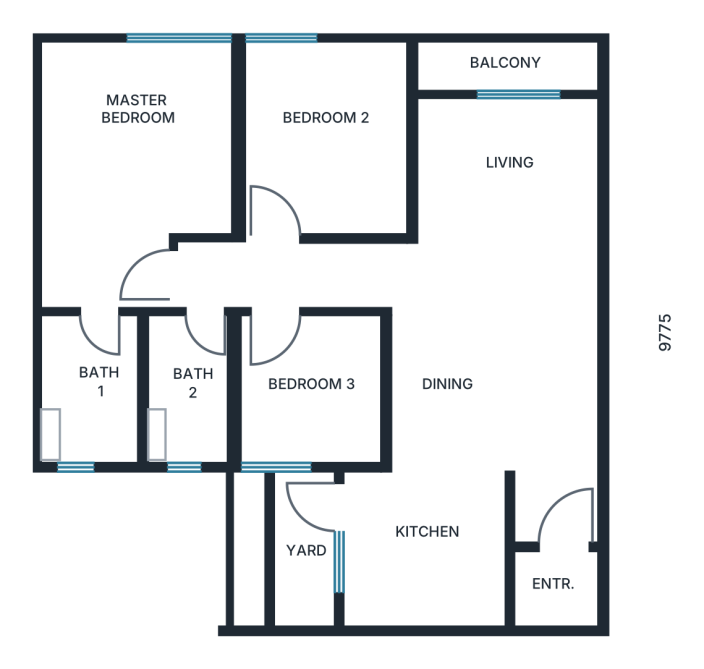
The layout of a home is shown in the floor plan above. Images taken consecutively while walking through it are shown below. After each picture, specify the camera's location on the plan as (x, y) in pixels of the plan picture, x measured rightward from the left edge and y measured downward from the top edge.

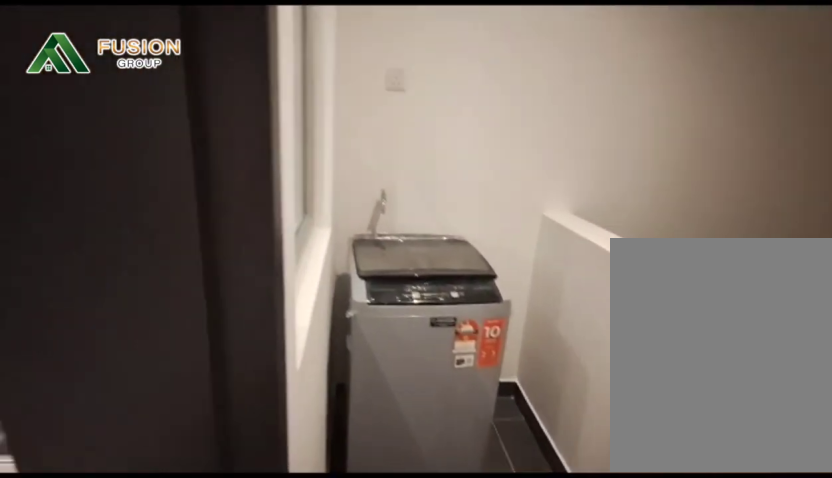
(323, 557)
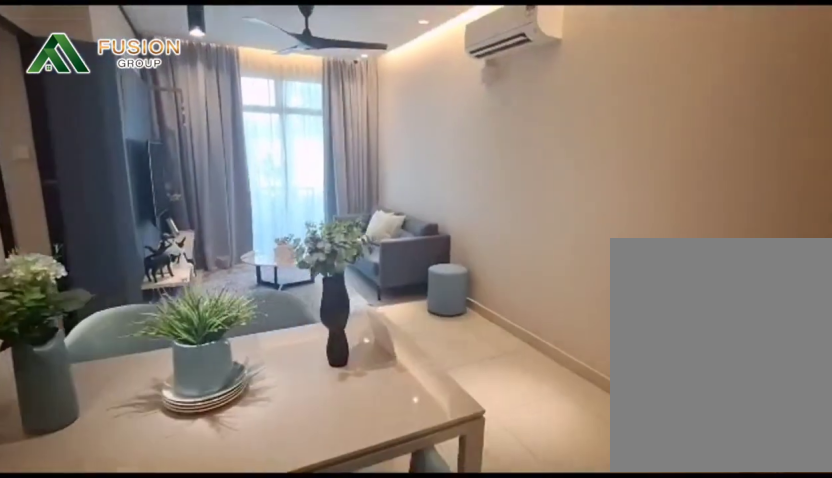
(465, 513)
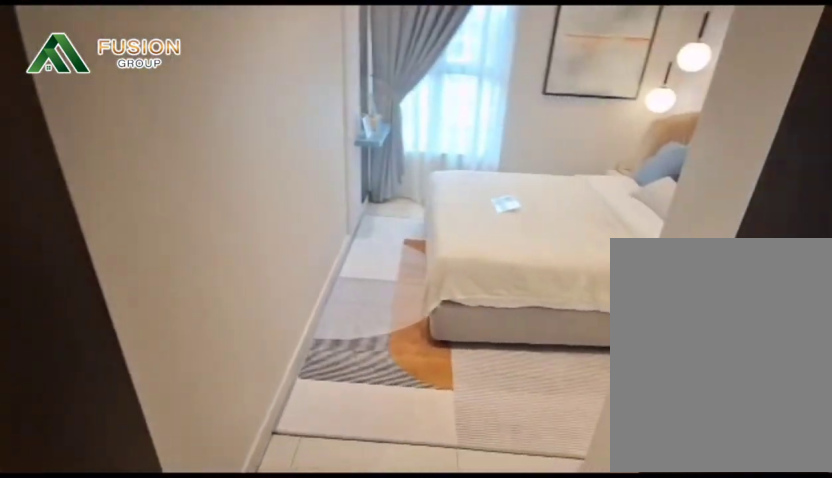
(298, 313)
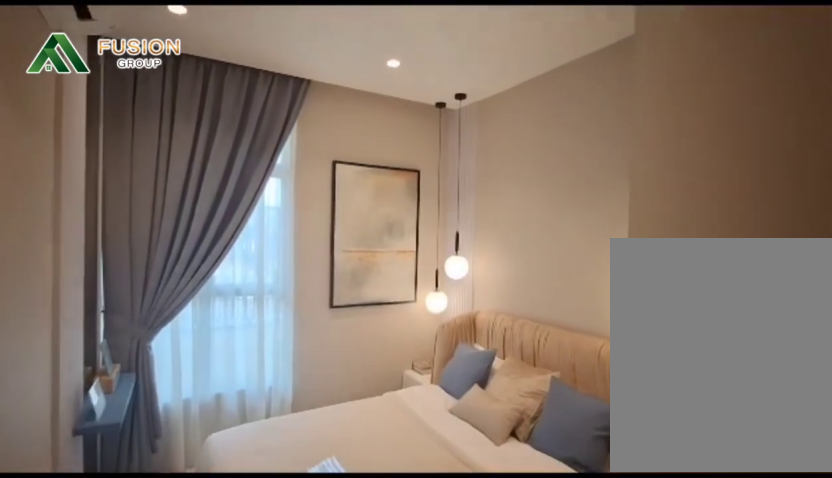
(285, 197)
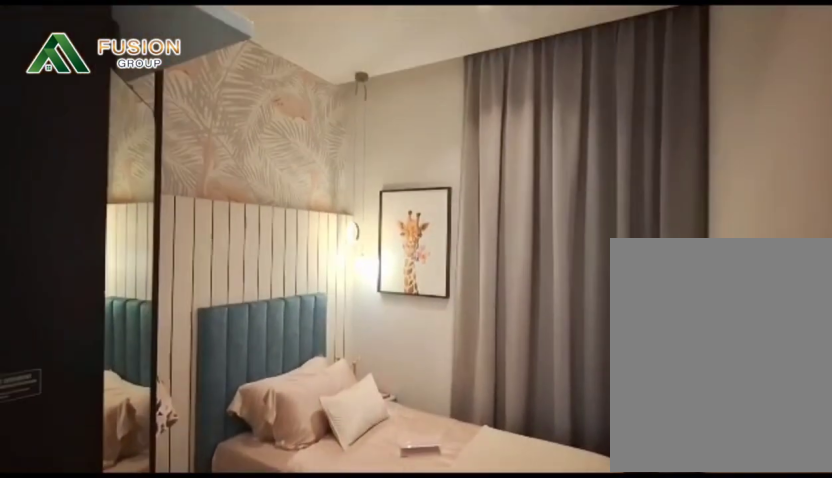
(269, 412)
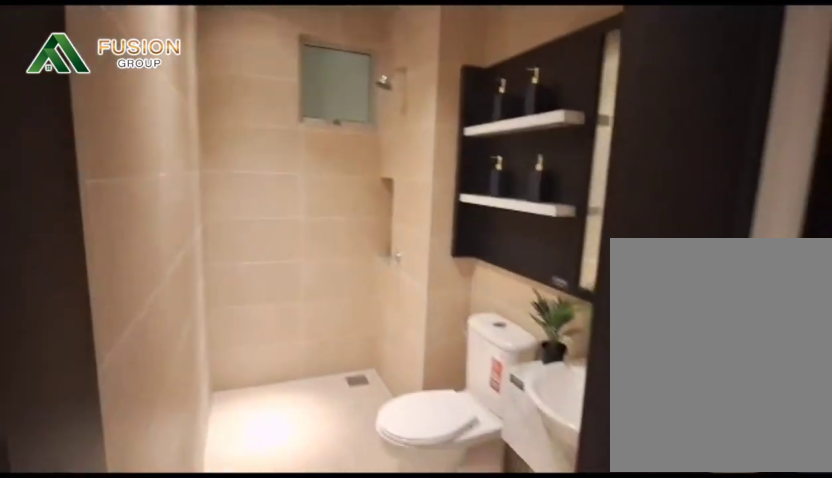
(205, 319)
